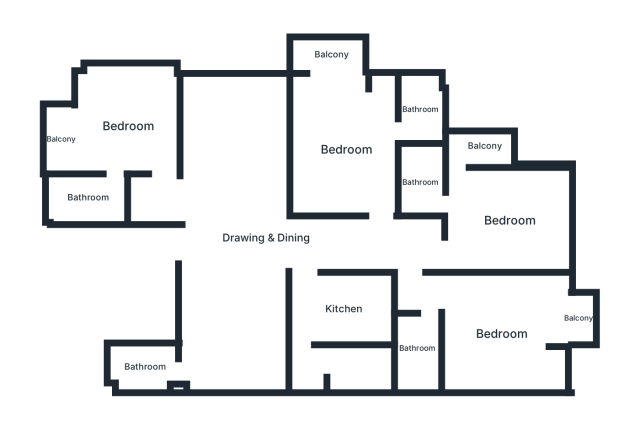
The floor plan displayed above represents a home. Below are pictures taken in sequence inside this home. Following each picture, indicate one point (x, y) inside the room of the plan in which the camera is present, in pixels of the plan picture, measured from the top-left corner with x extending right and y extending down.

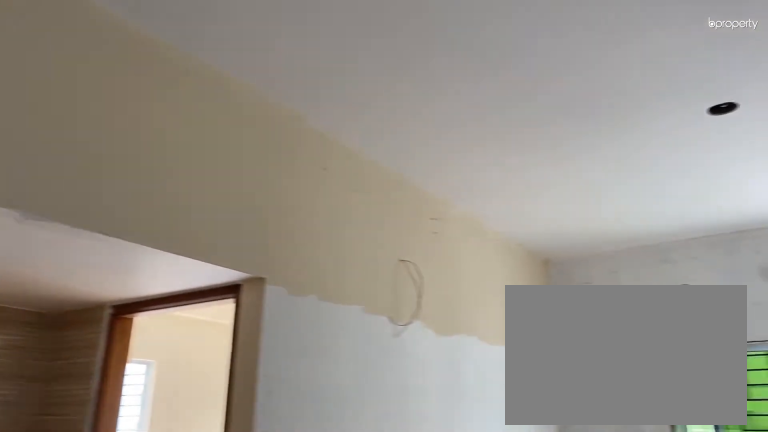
(266, 237)
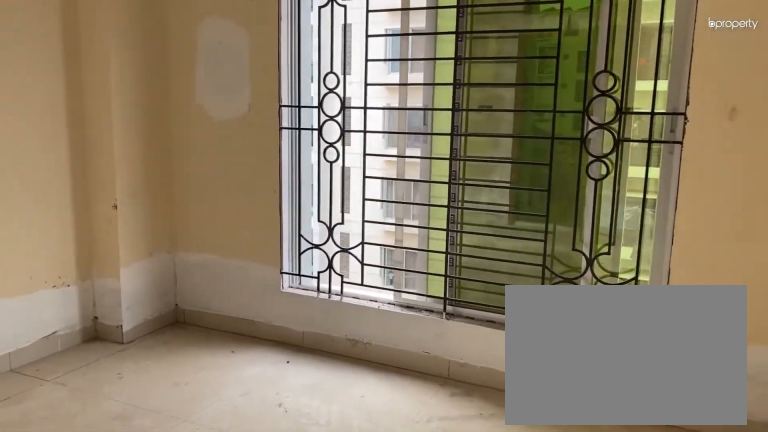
(129, 126)
